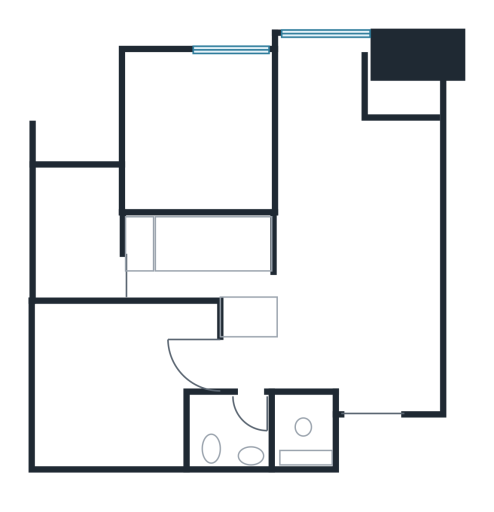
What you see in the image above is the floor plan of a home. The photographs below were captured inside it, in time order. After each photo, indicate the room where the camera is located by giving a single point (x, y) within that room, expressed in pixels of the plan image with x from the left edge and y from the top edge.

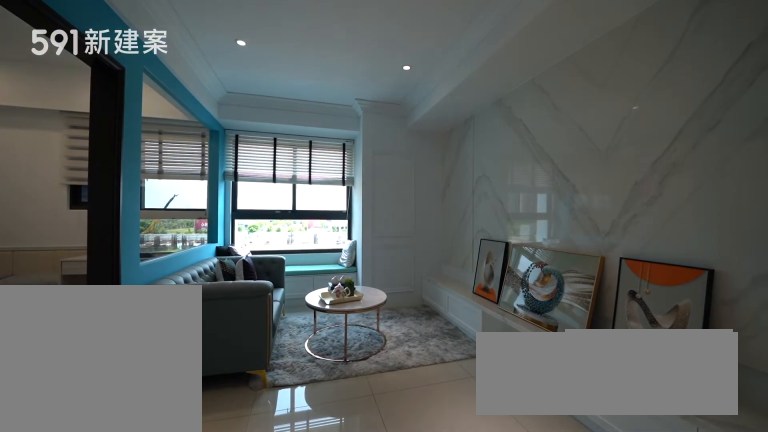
(352, 158)
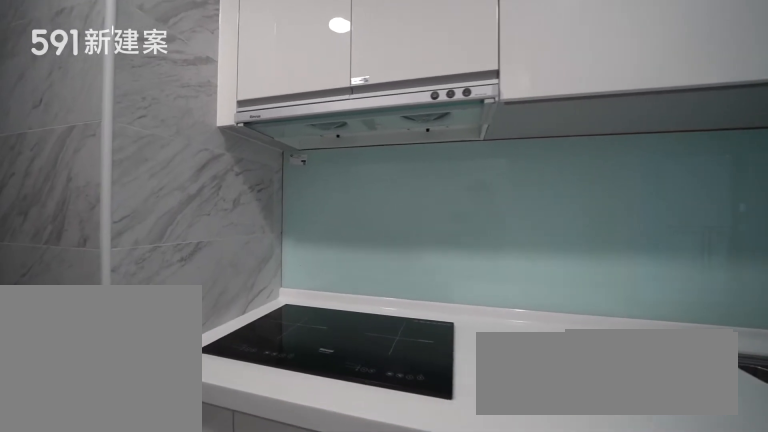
(202, 261)
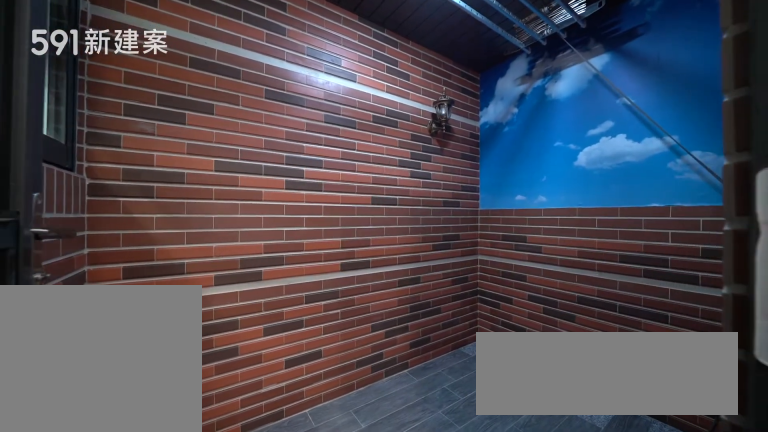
(75, 227)
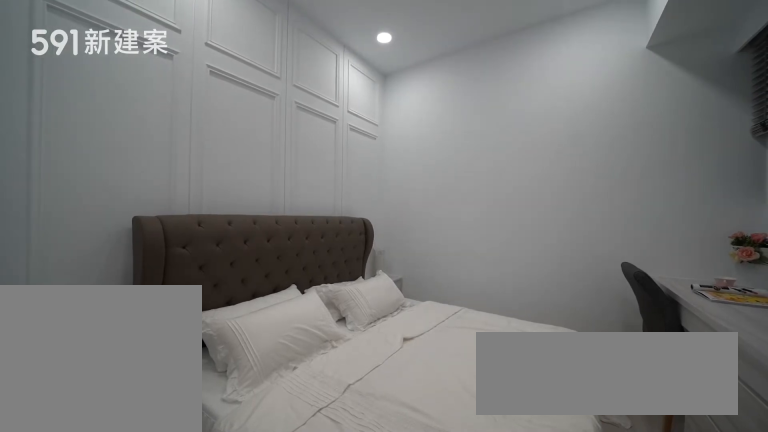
(115, 382)
